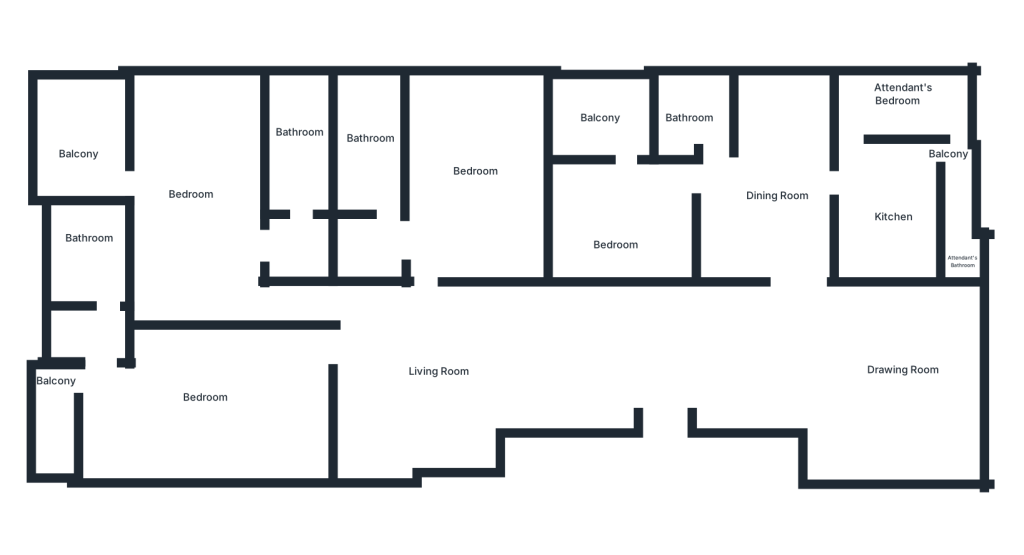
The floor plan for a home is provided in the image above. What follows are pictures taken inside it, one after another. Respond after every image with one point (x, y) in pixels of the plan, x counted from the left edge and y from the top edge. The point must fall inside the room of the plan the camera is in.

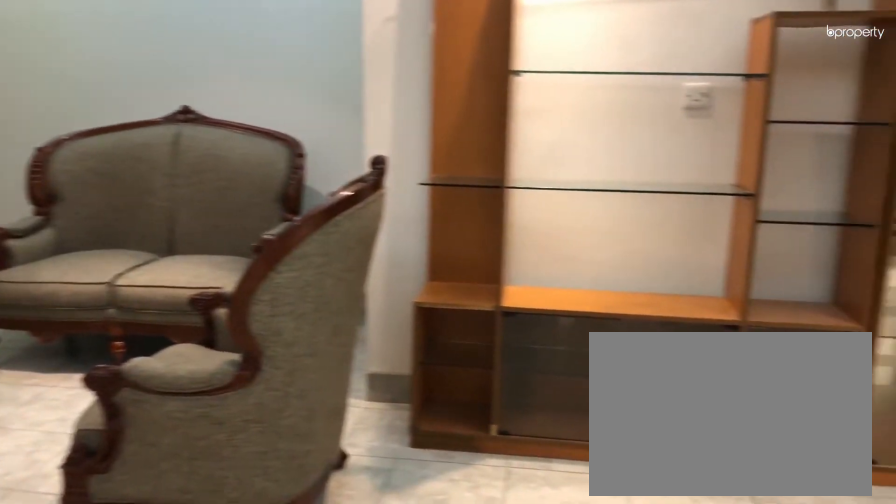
(876, 377)
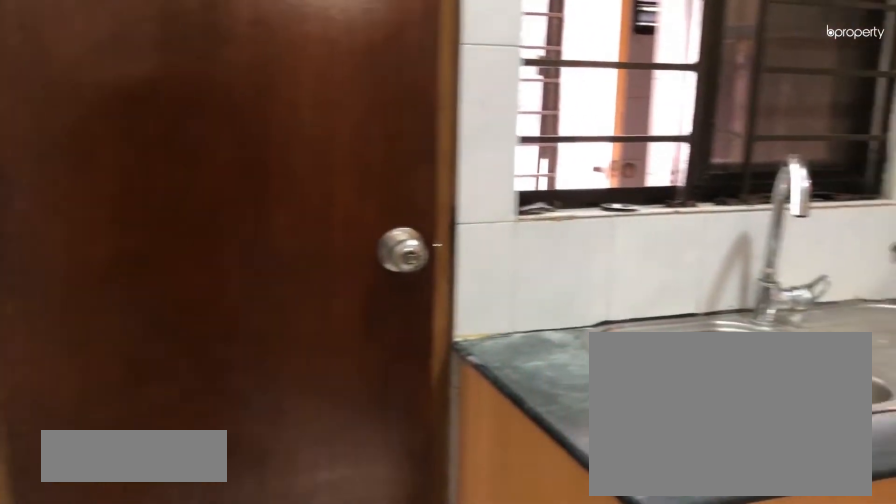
(886, 202)
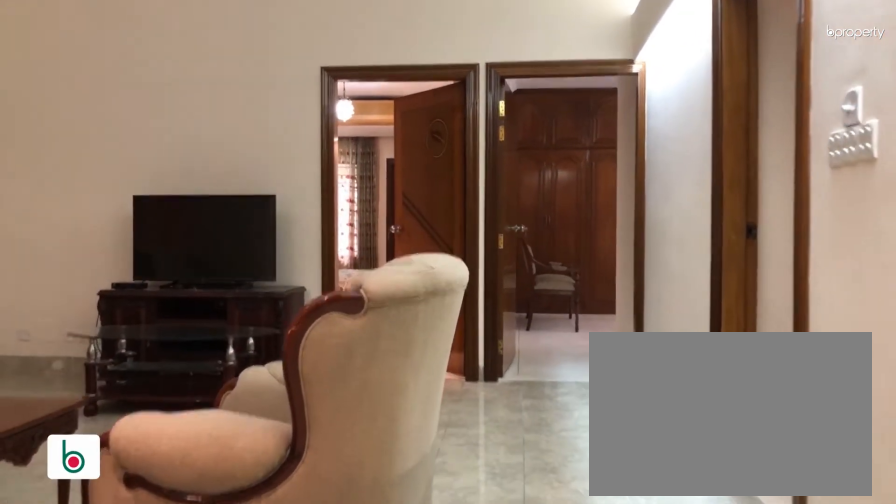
(430, 387)
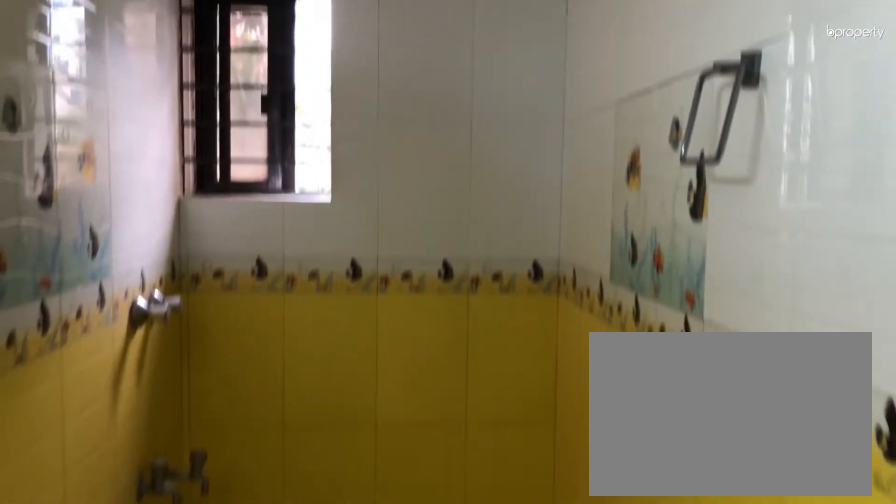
(380, 155)
